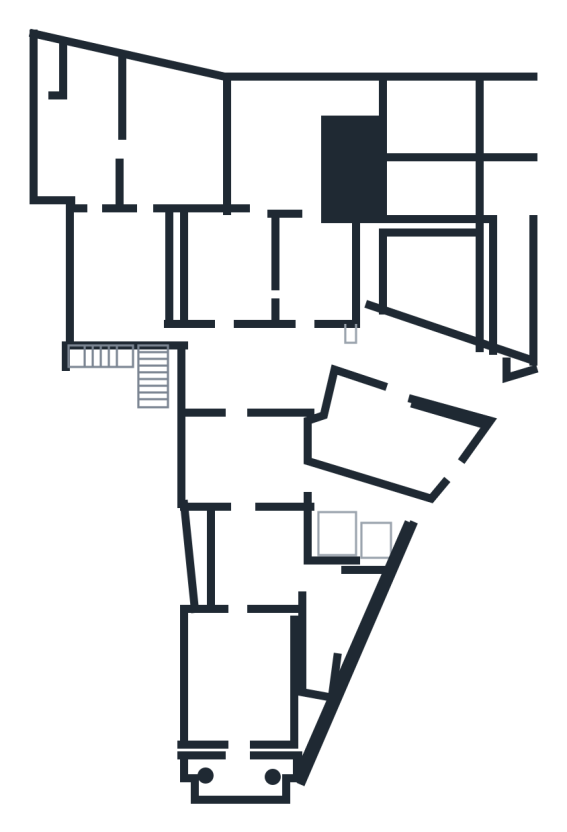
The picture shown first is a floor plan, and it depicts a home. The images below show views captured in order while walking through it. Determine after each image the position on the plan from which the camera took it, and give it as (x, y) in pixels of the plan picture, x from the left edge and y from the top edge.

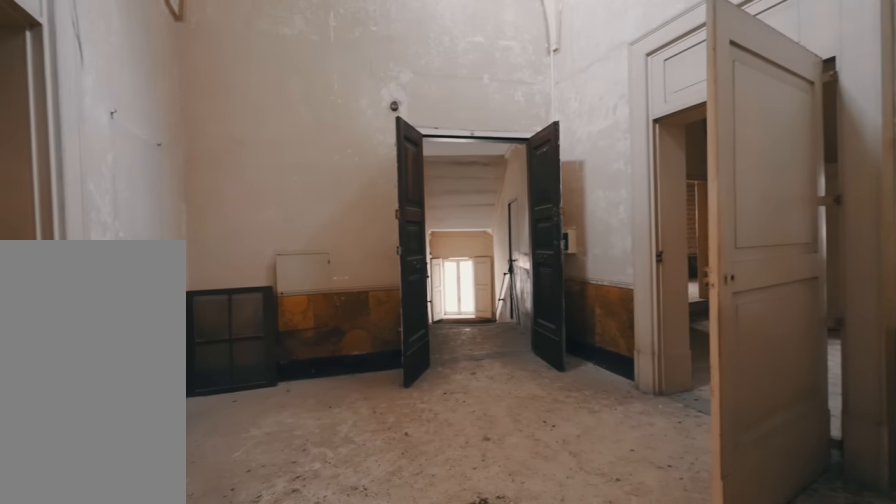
(239, 462)
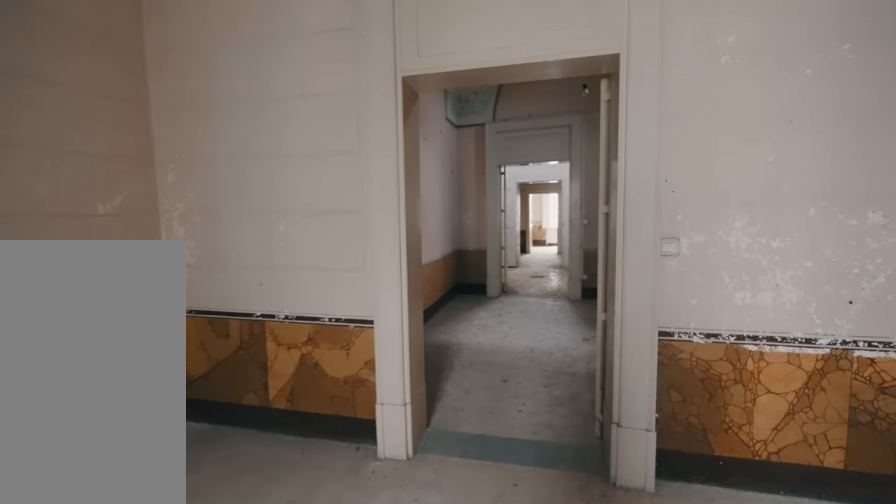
(246, 678)
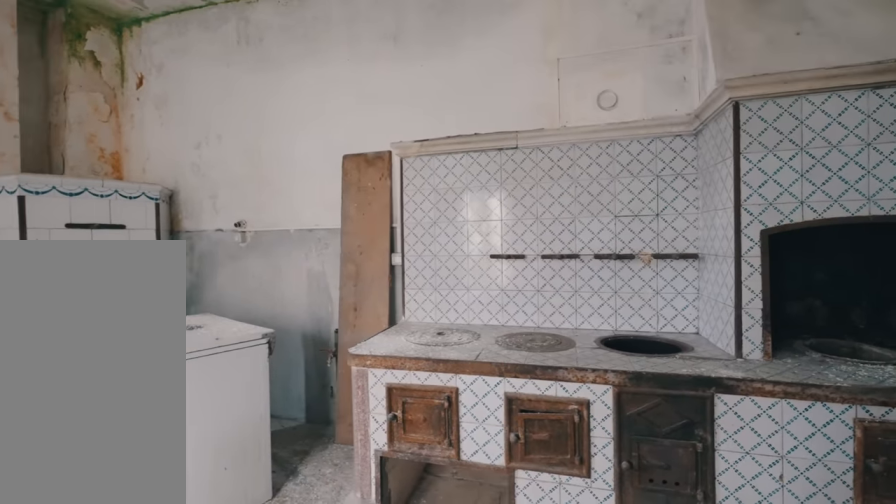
(155, 149)
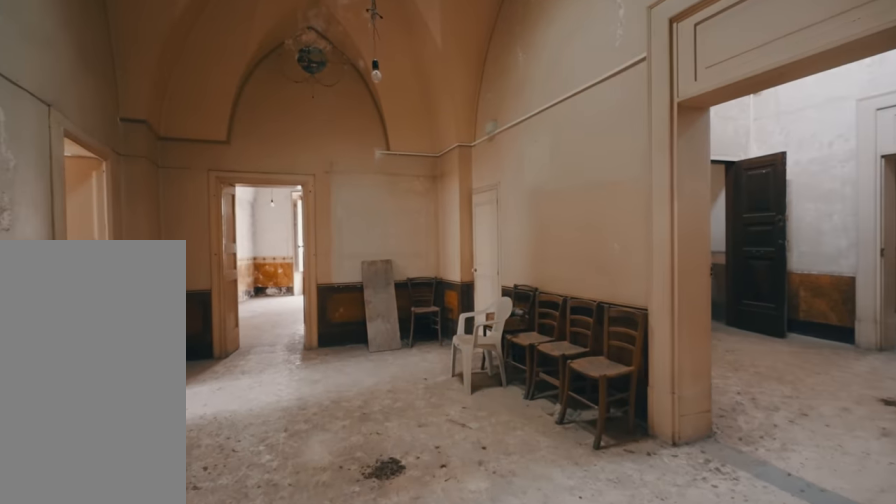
(251, 375)
